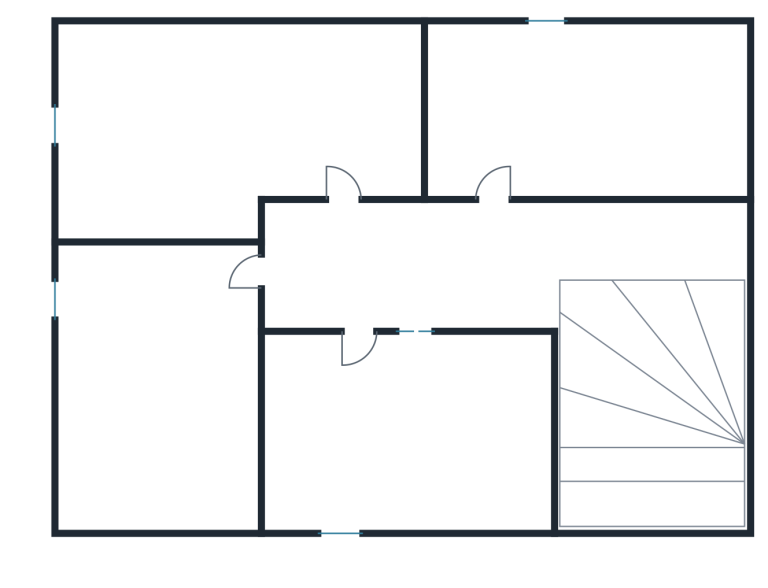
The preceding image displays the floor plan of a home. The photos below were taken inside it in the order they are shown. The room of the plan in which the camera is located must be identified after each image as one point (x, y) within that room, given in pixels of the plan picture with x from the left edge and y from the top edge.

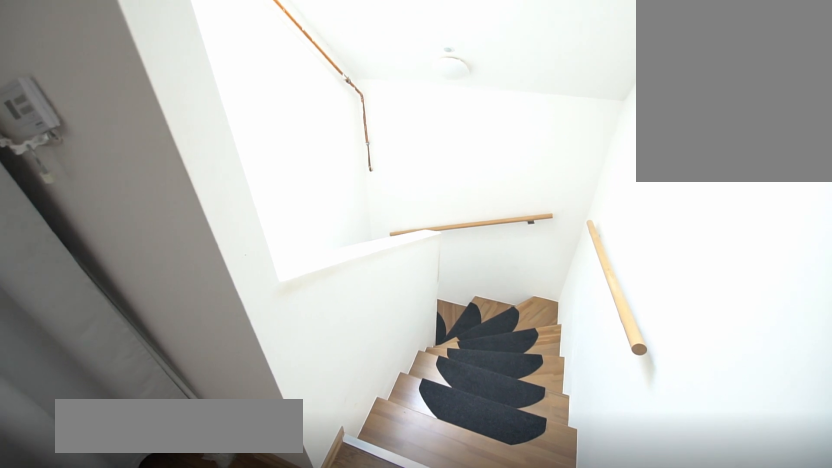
(506, 269)
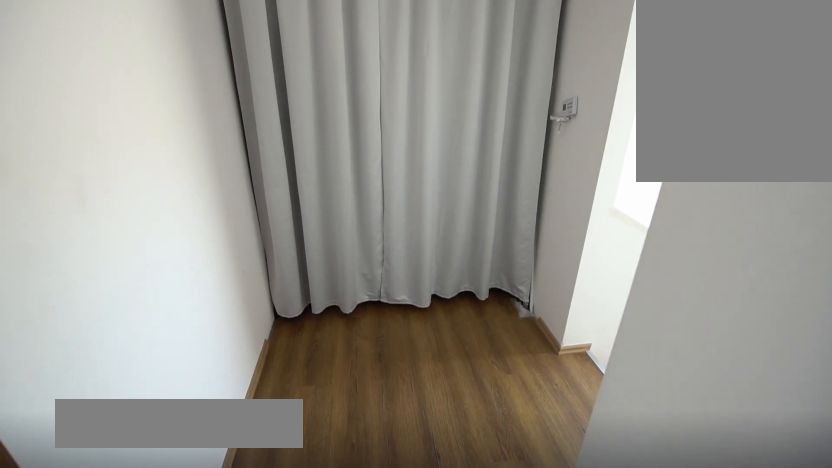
(506, 269)
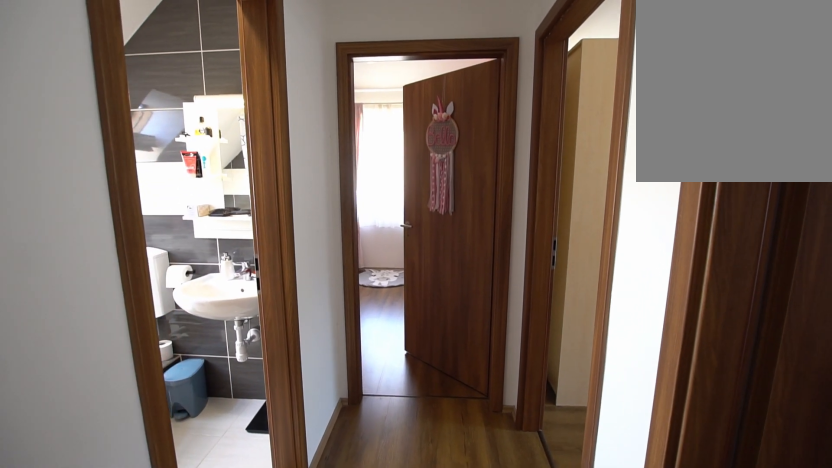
(506, 269)
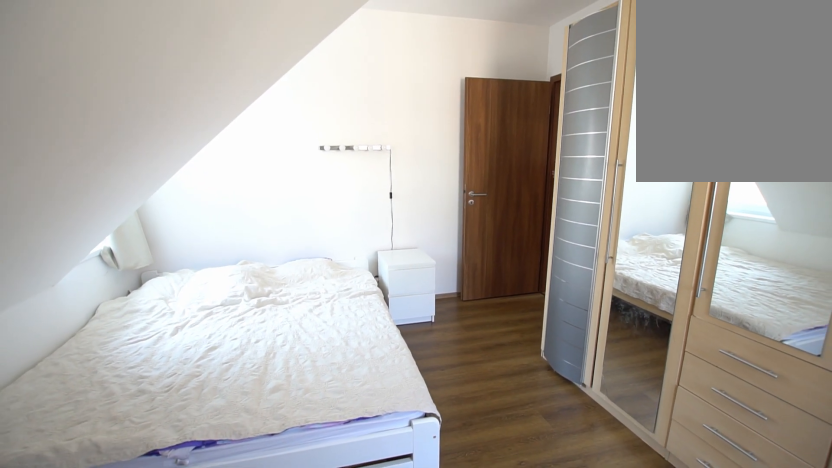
(255, 111)
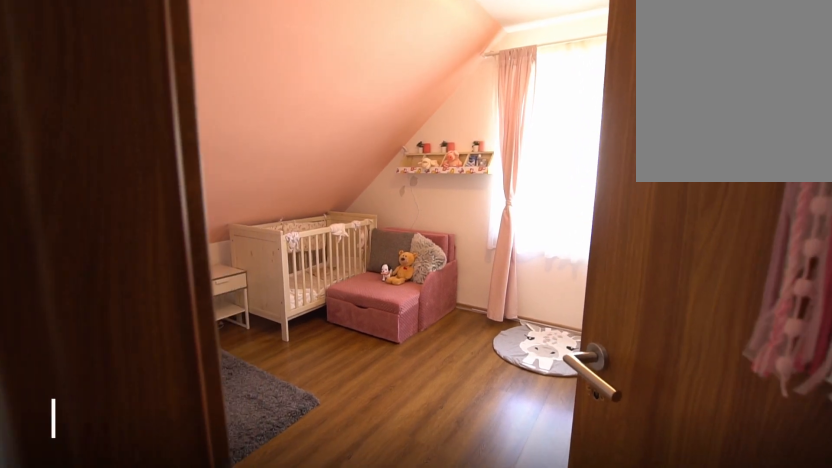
(159, 392)
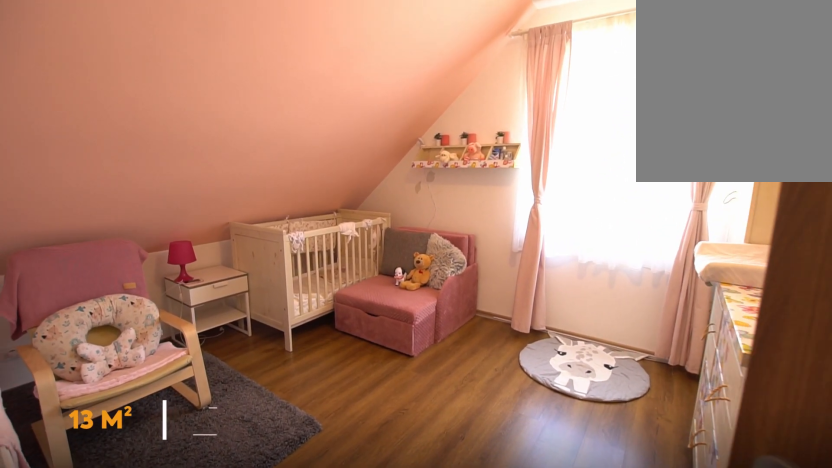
(160, 392)
